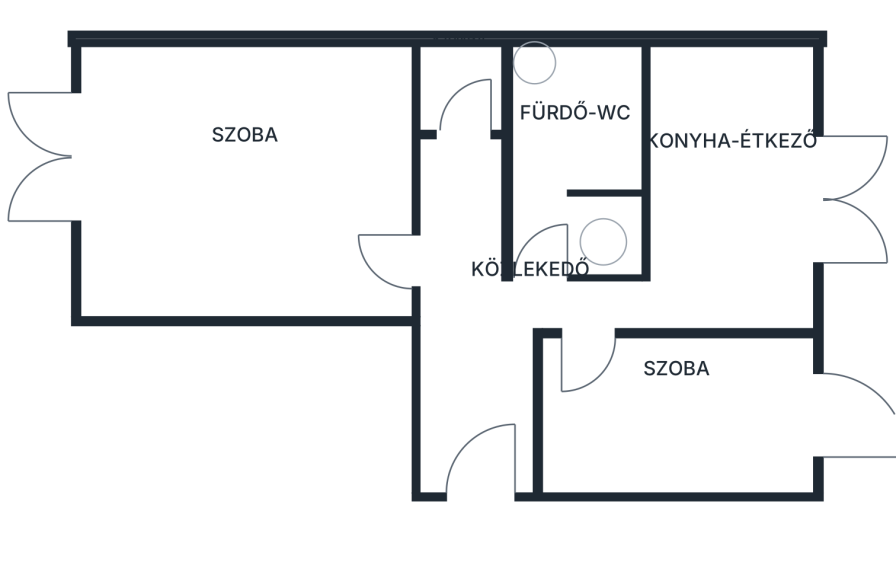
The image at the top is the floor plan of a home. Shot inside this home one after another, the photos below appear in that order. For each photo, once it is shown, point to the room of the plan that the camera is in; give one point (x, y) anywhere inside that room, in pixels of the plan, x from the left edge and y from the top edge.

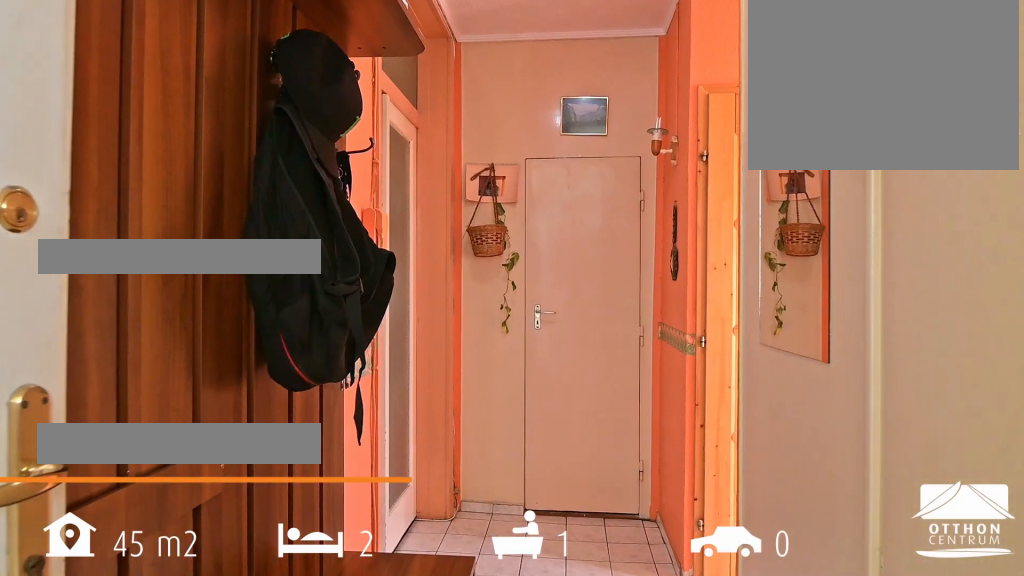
(465, 294)
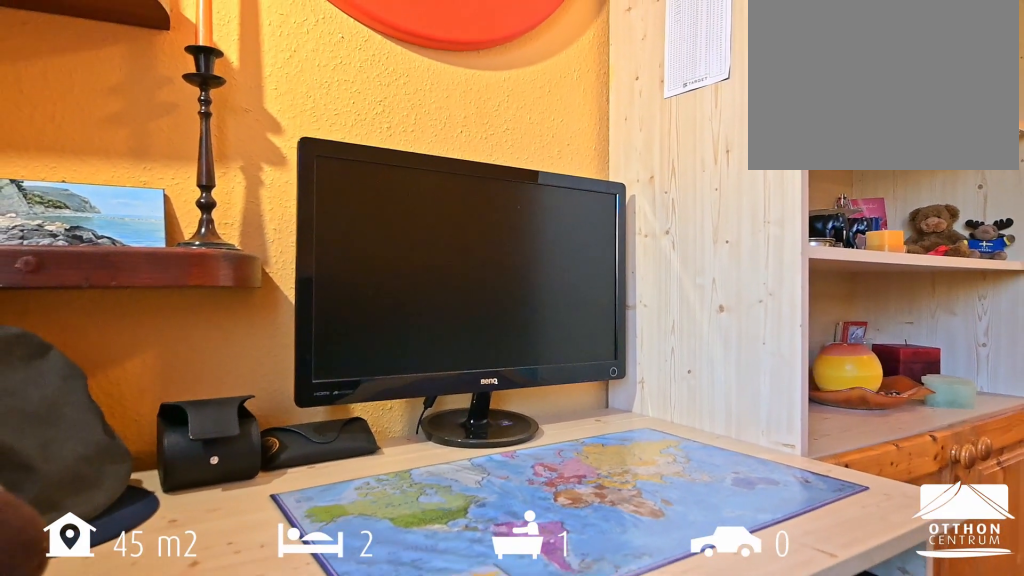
(257, 182)
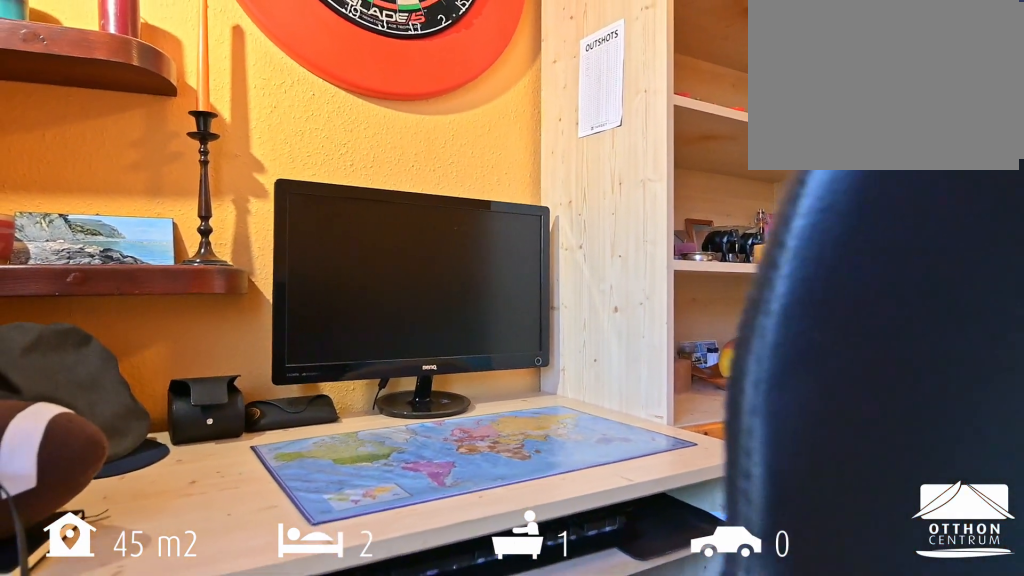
(256, 182)
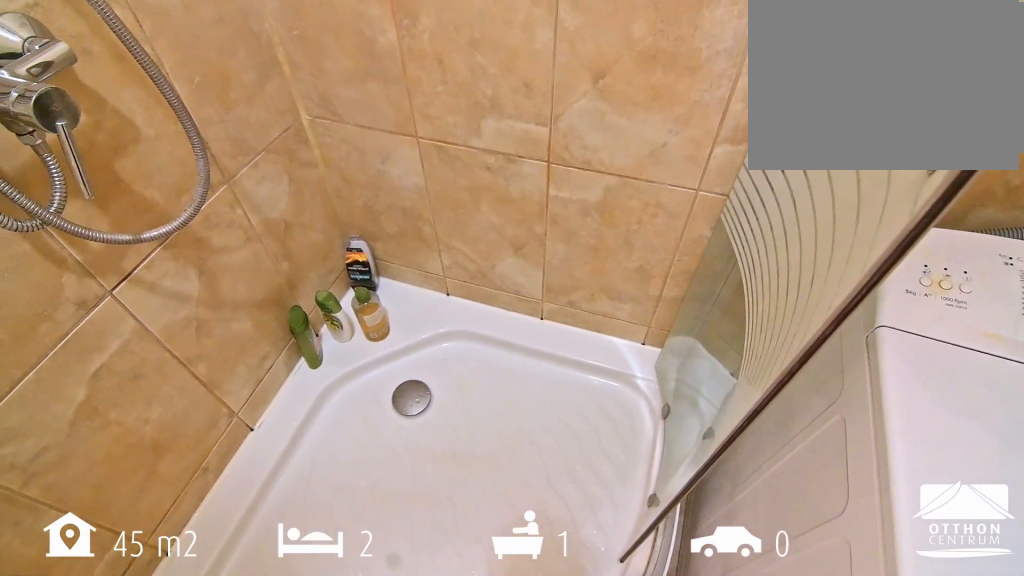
(571, 167)
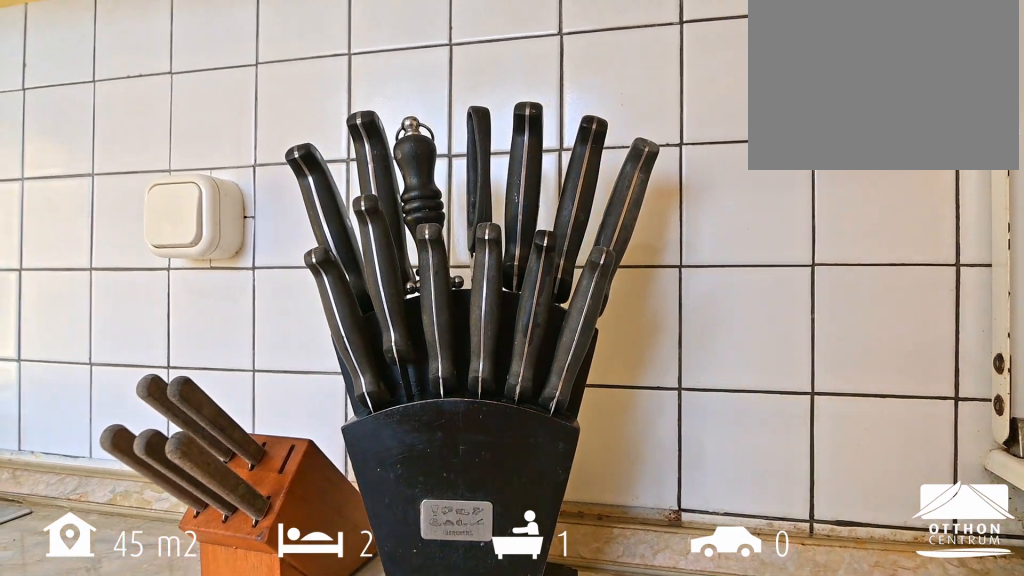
(724, 198)
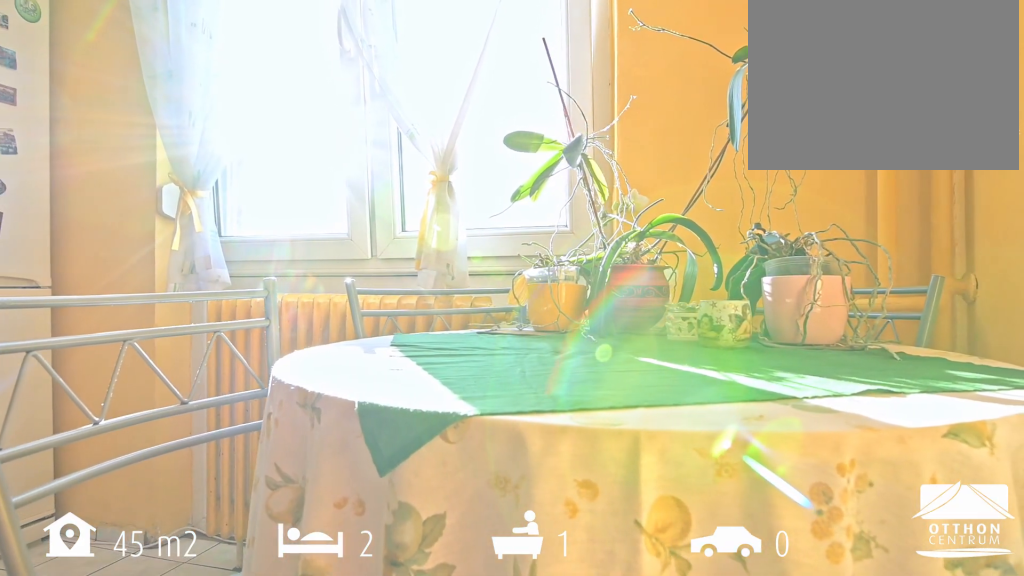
(724, 198)
